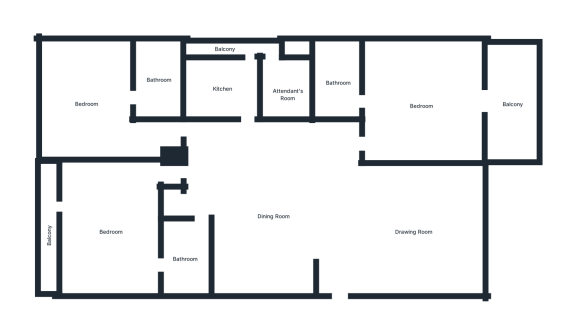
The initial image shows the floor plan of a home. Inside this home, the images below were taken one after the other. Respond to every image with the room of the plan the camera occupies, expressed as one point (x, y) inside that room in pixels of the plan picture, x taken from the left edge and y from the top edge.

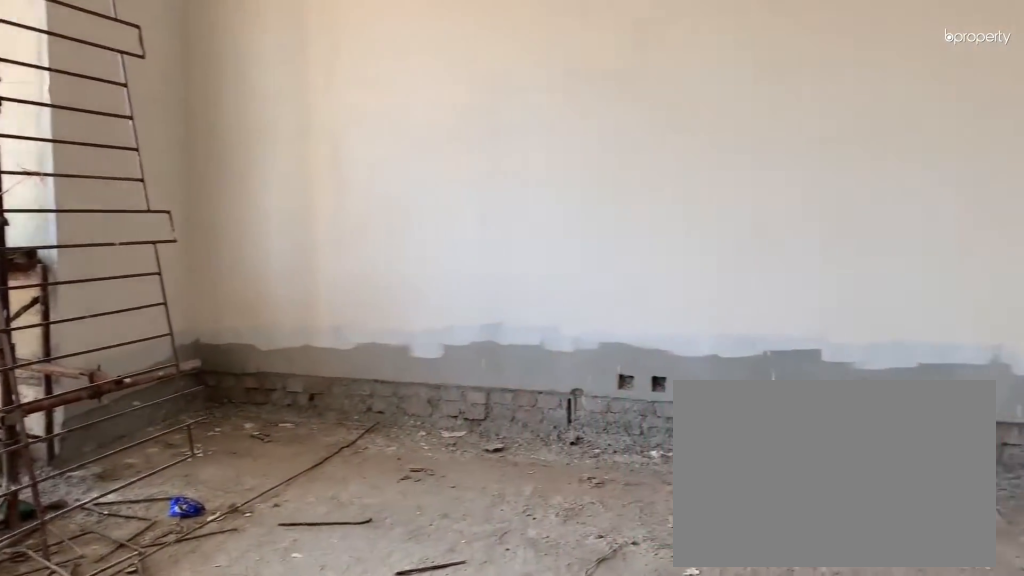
(410, 233)
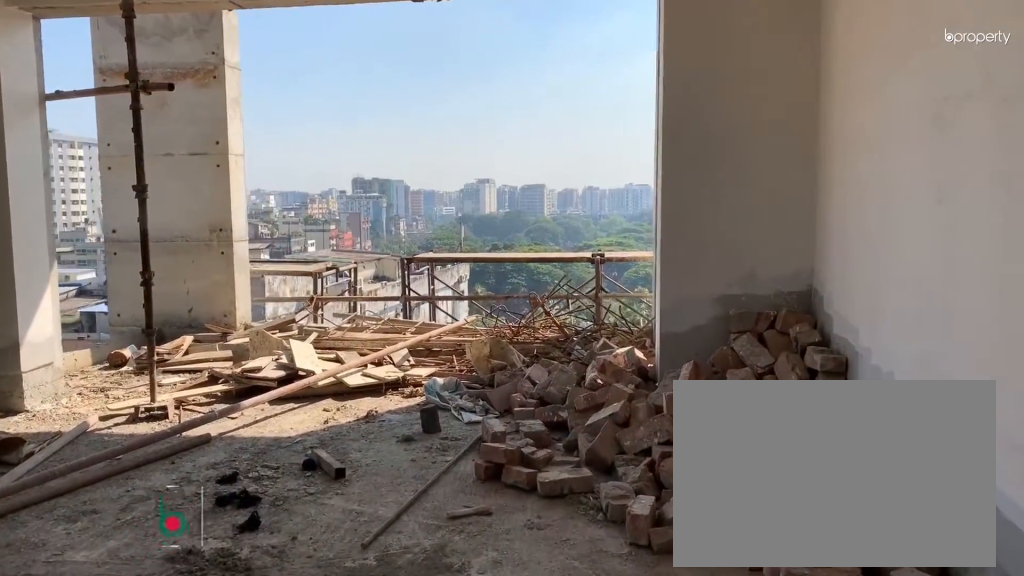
(419, 103)
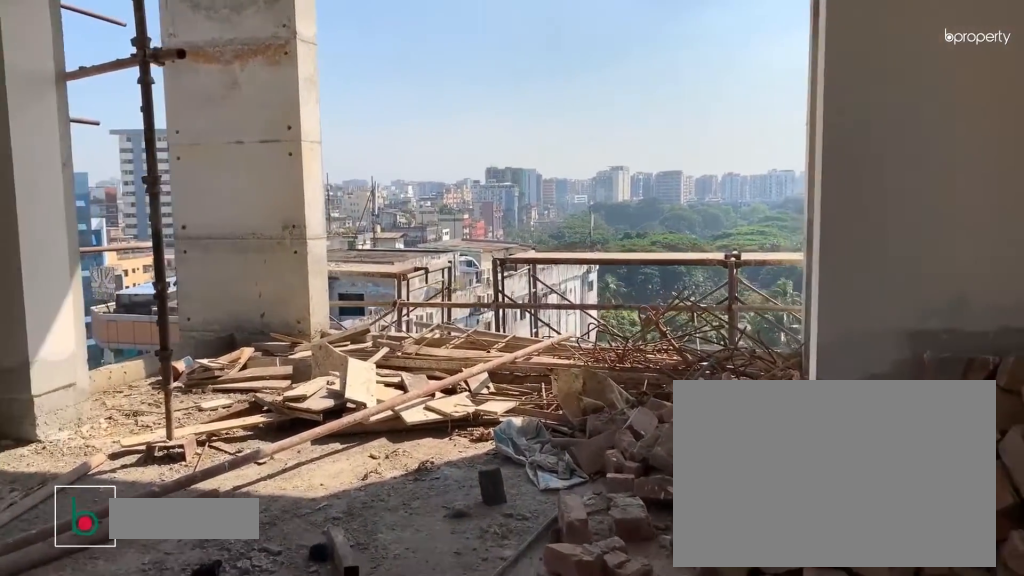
(419, 103)
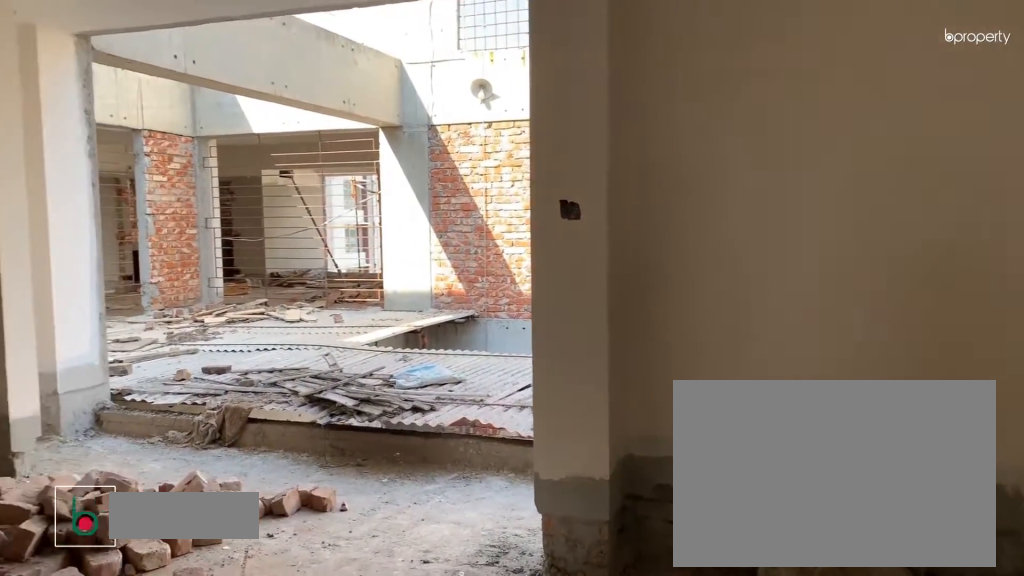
(112, 234)
